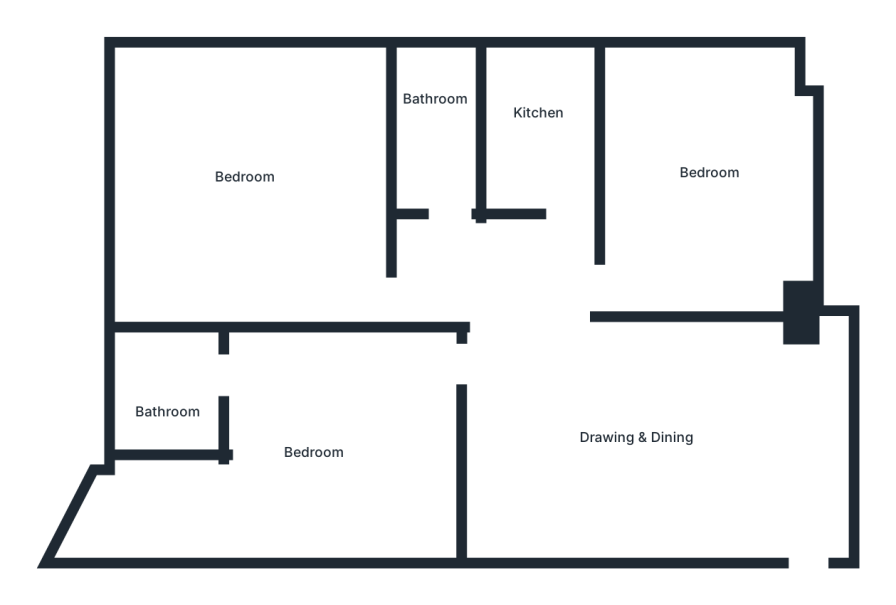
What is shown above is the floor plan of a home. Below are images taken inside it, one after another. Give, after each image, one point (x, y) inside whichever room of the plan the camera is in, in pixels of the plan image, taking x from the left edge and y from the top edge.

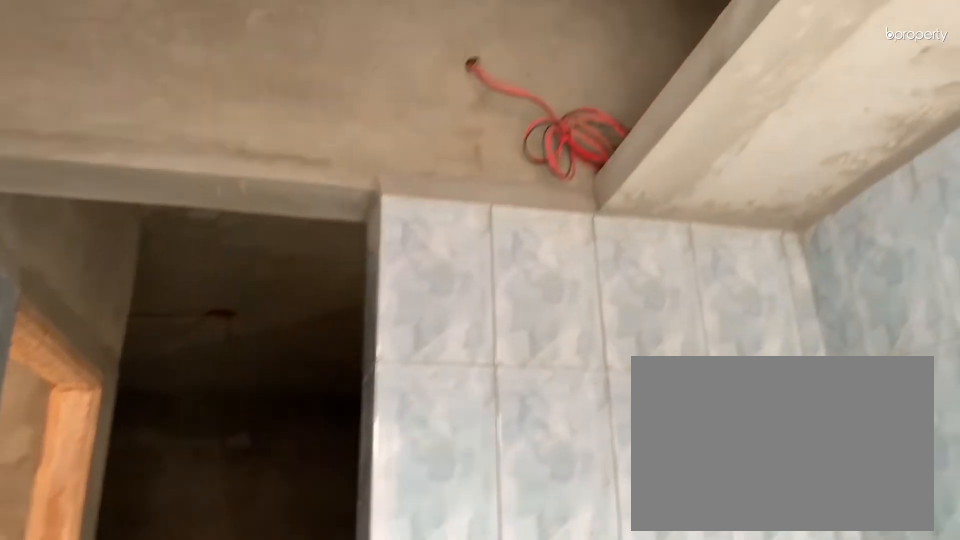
(528, 123)
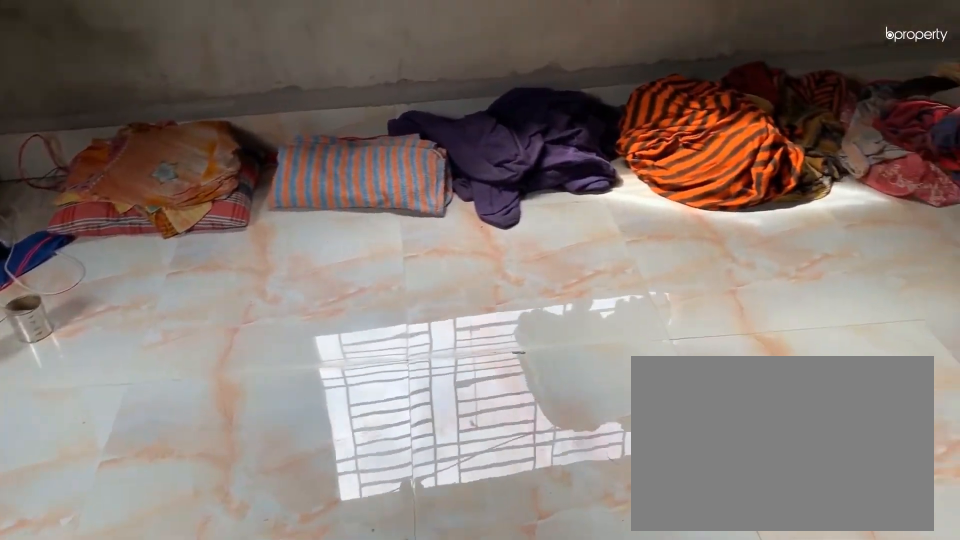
(246, 171)
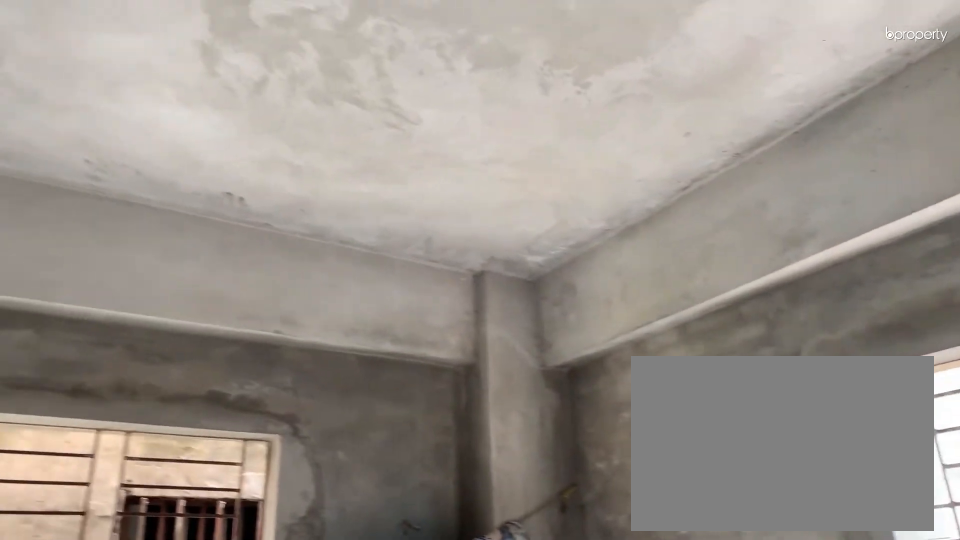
(246, 172)
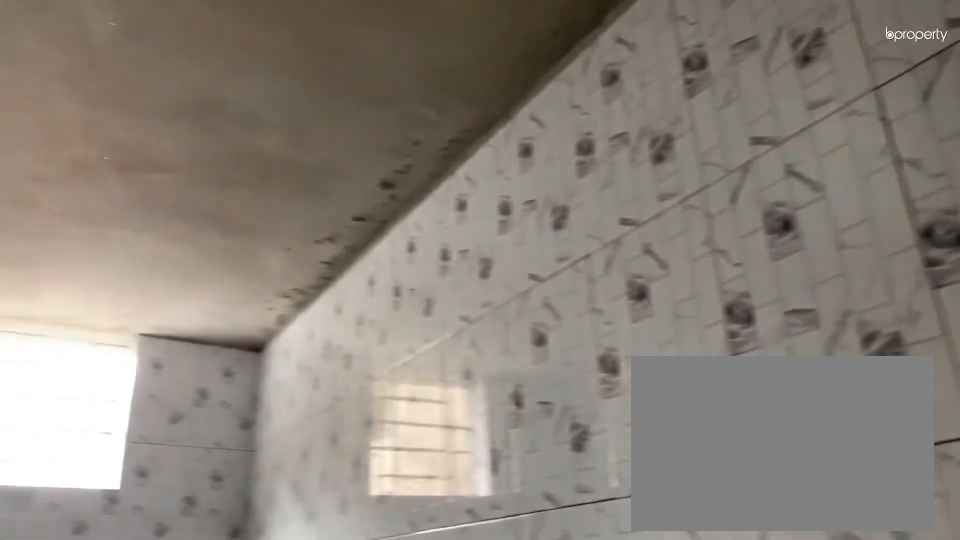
(434, 112)
